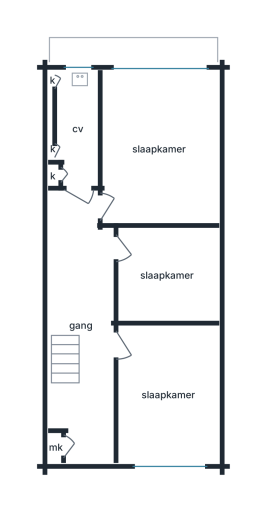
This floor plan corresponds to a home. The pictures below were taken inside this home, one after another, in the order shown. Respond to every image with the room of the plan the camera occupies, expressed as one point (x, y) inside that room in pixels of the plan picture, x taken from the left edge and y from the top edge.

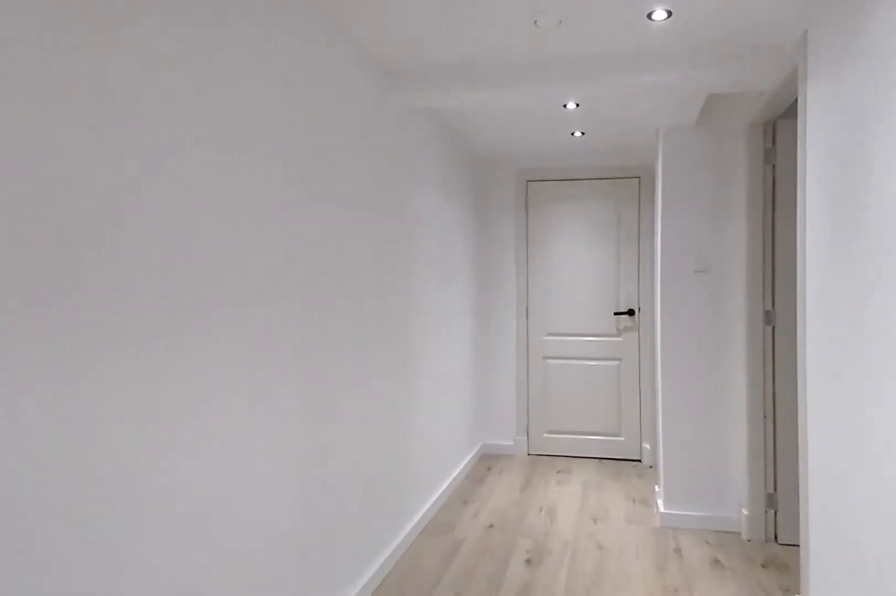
(82, 321)
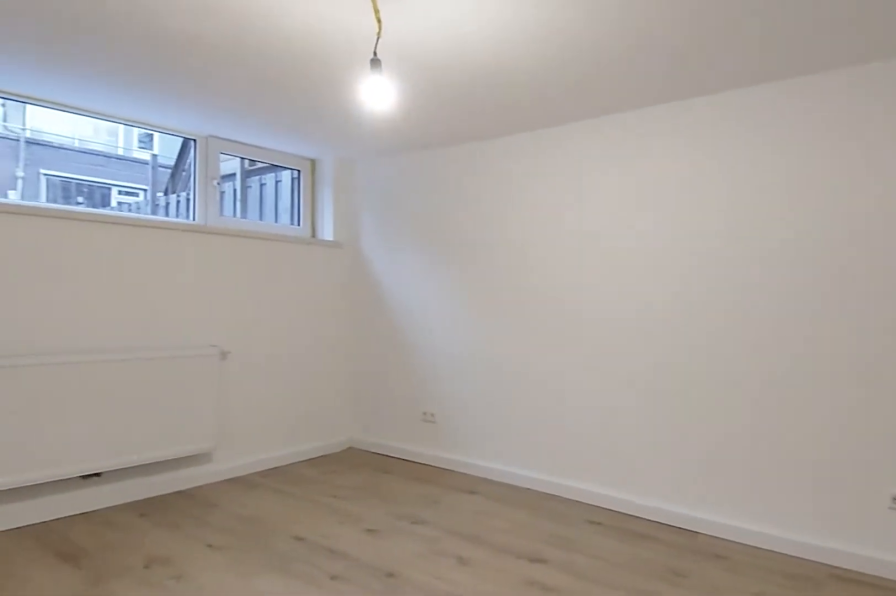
(130, 126)
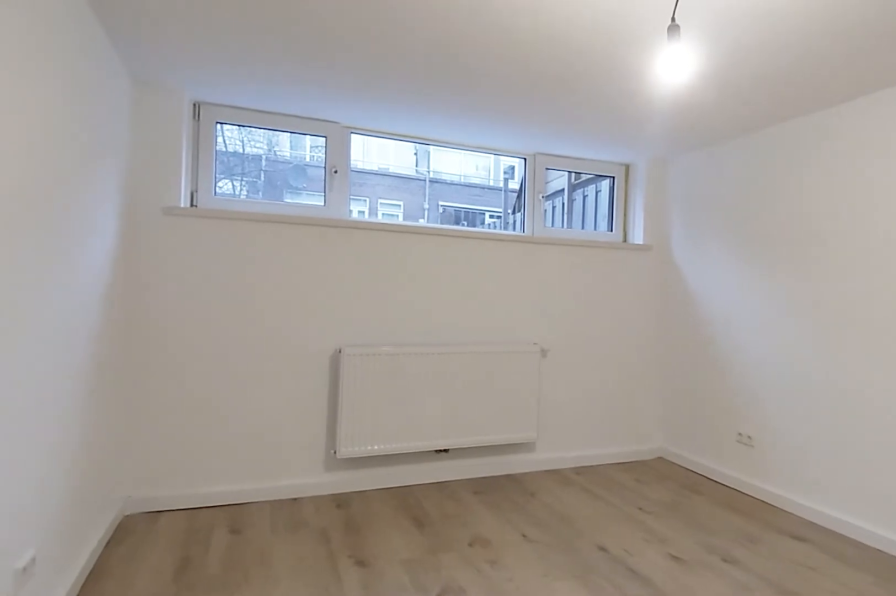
(130, 126)
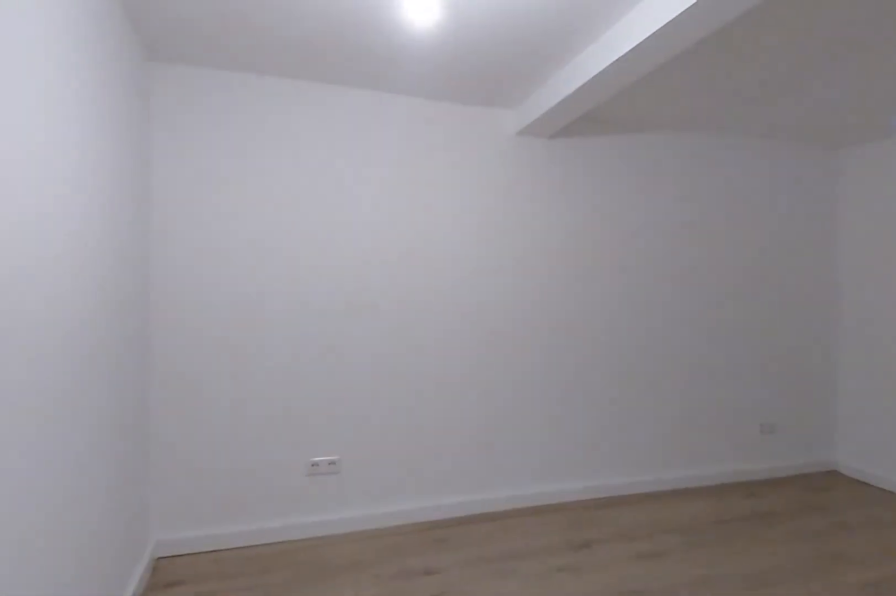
(166, 459)
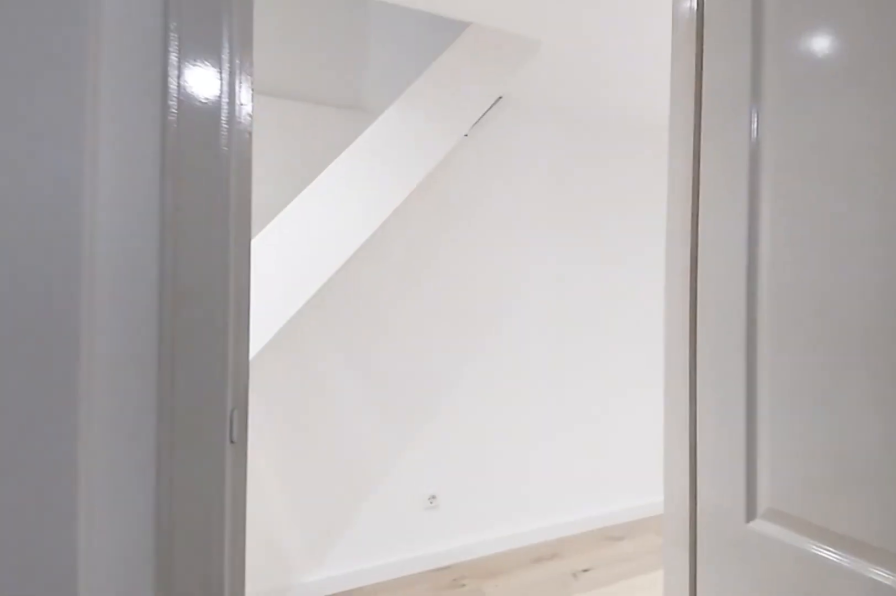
(166, 459)
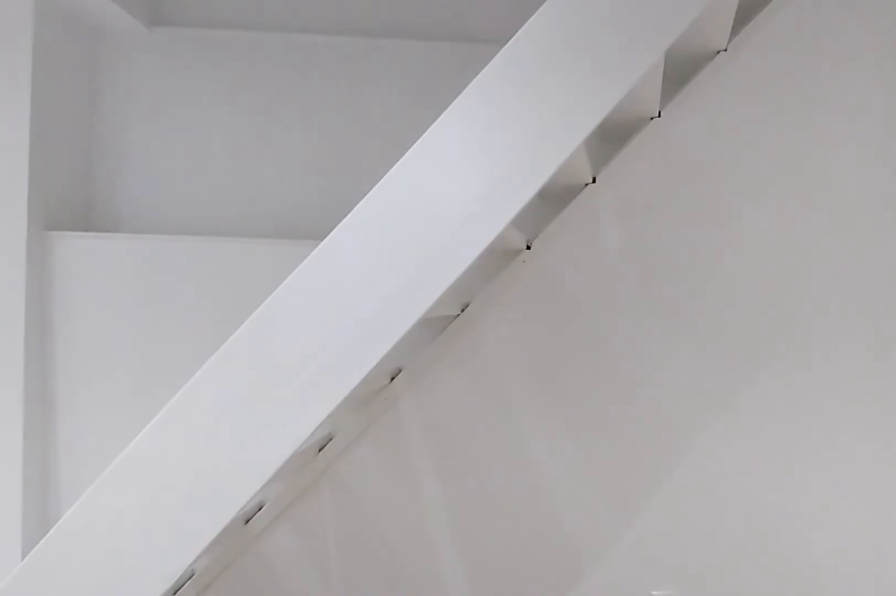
(82, 321)
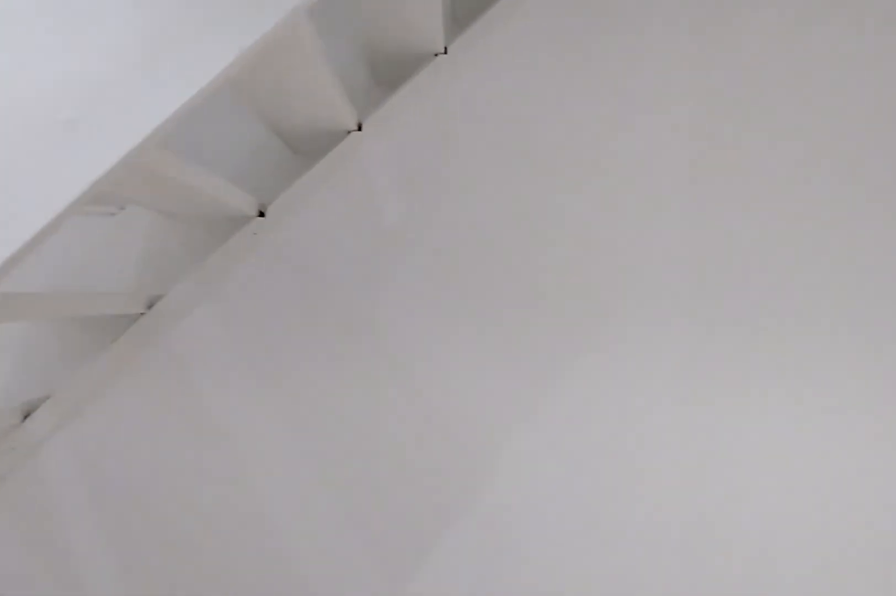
(82, 321)
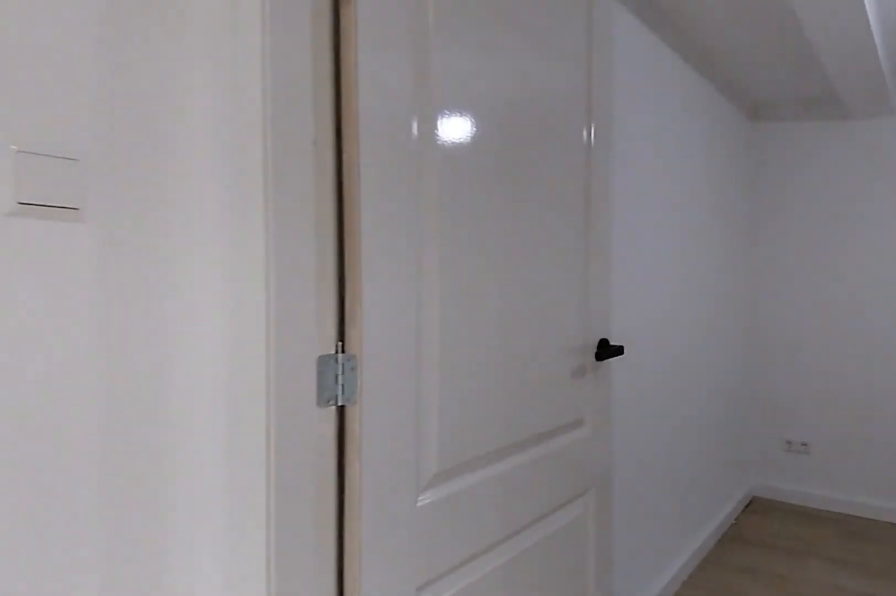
(82, 321)
